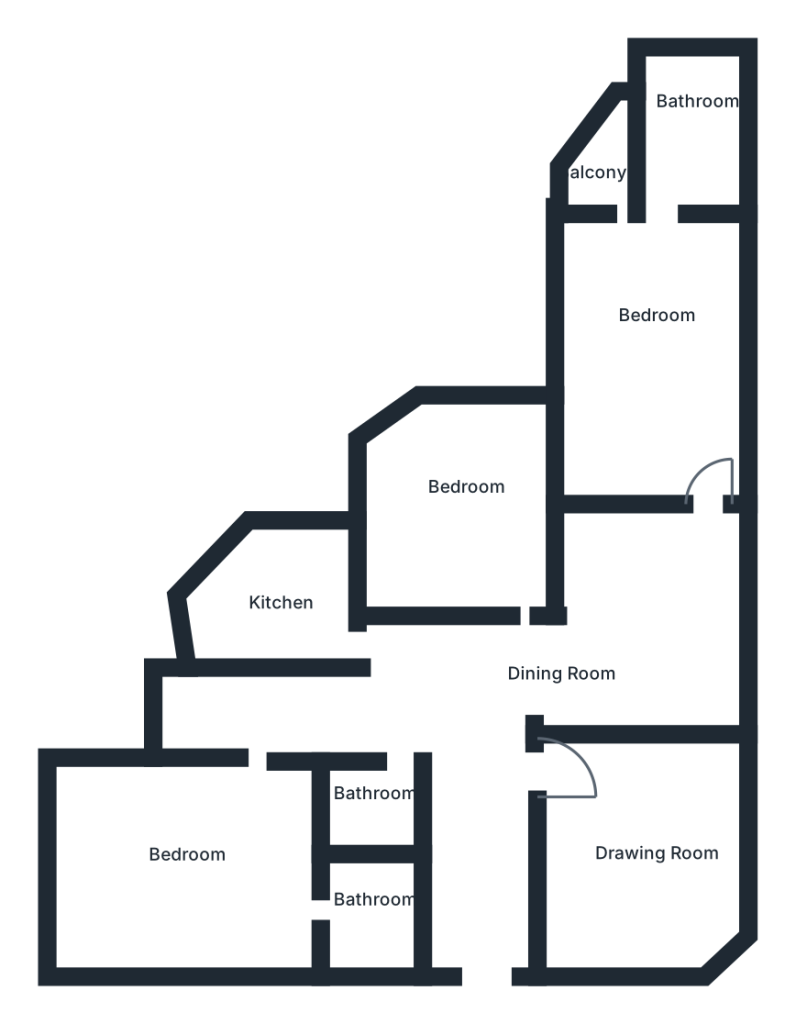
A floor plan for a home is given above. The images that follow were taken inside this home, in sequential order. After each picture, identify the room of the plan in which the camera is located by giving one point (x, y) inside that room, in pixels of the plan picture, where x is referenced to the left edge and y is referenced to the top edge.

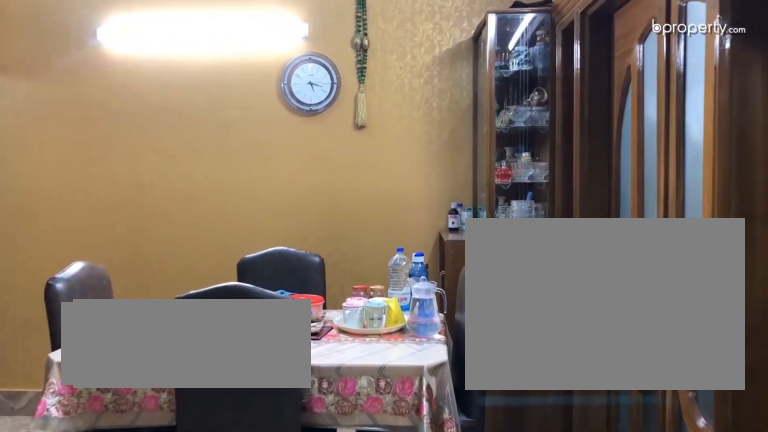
(653, 646)
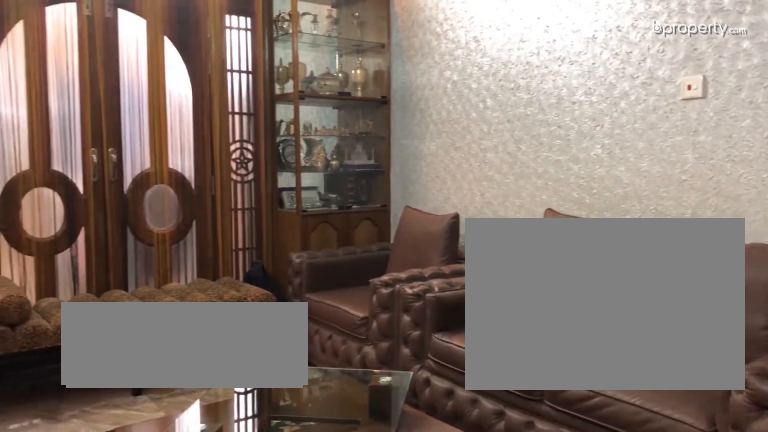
(654, 856)
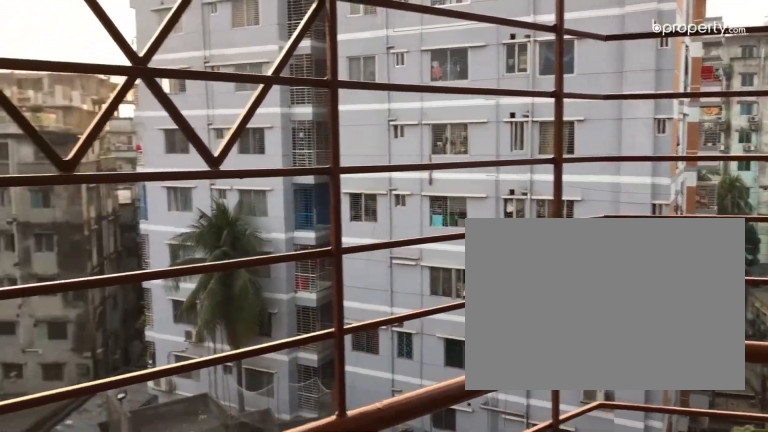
(612, 172)
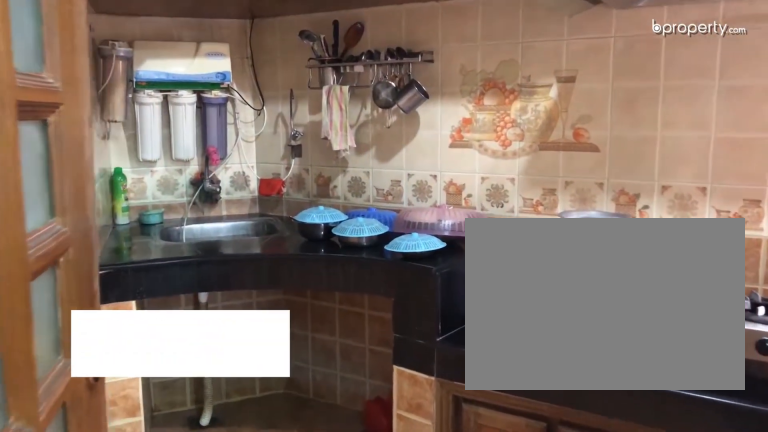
(281, 611)
